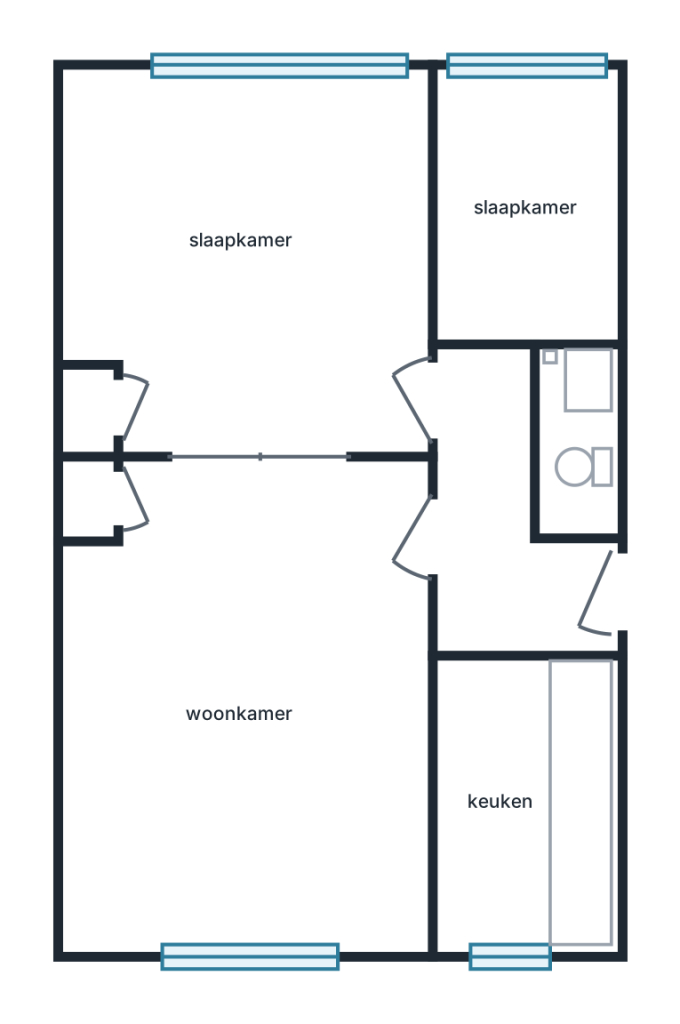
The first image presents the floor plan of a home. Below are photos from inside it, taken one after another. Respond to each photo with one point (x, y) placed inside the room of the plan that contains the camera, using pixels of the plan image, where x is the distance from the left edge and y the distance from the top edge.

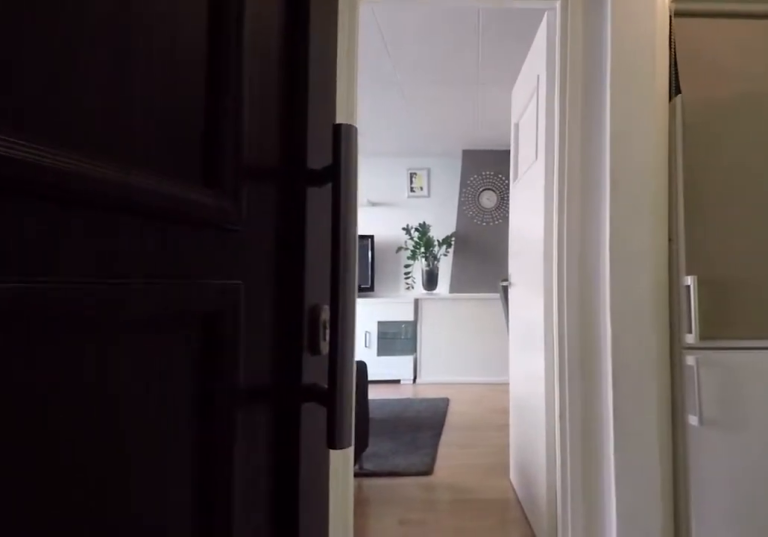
(506, 524)
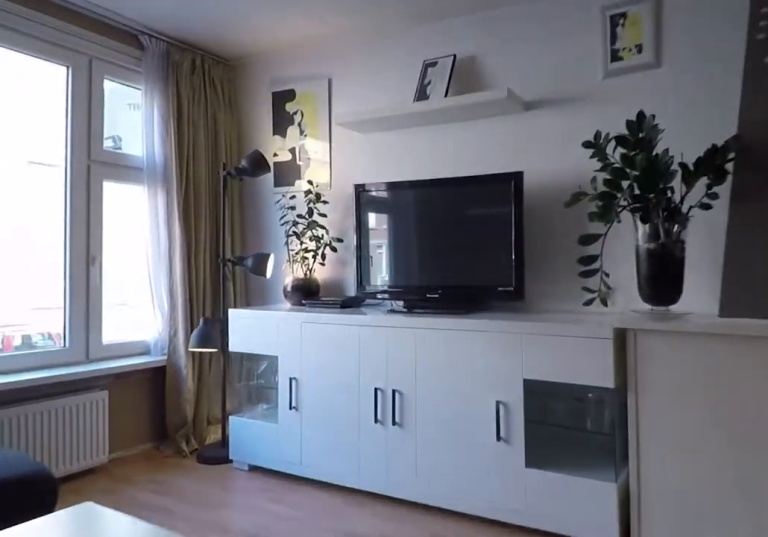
(254, 709)
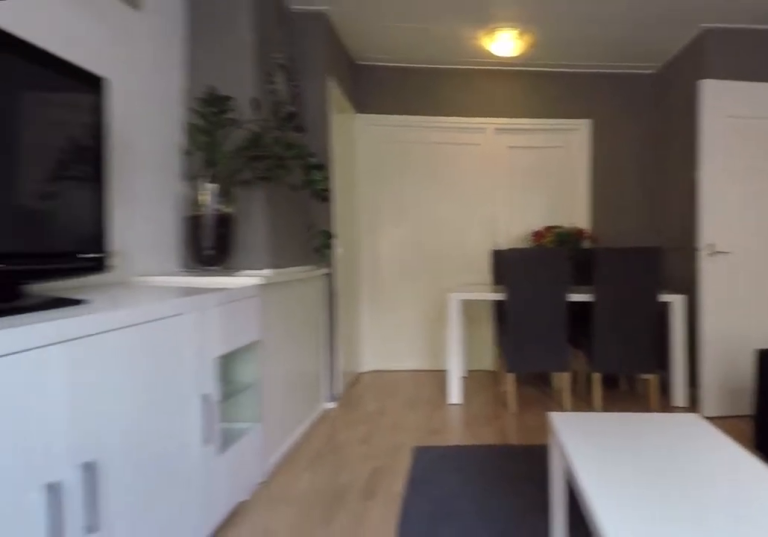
(254, 709)
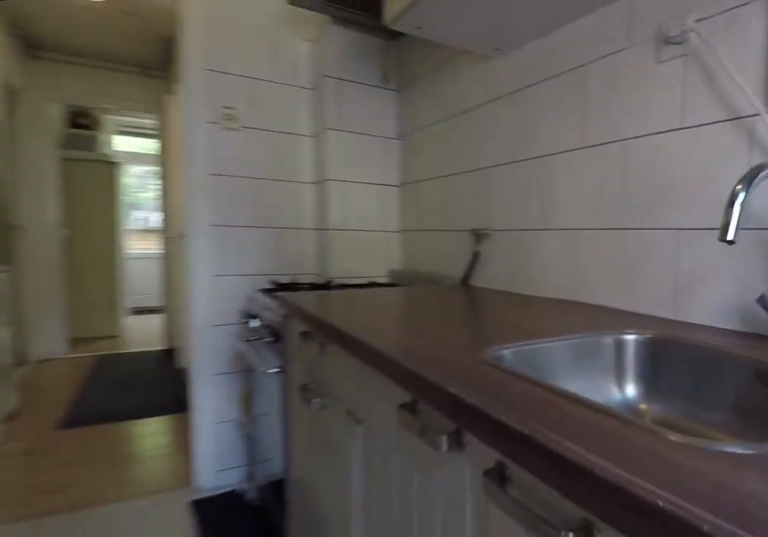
(523, 803)
